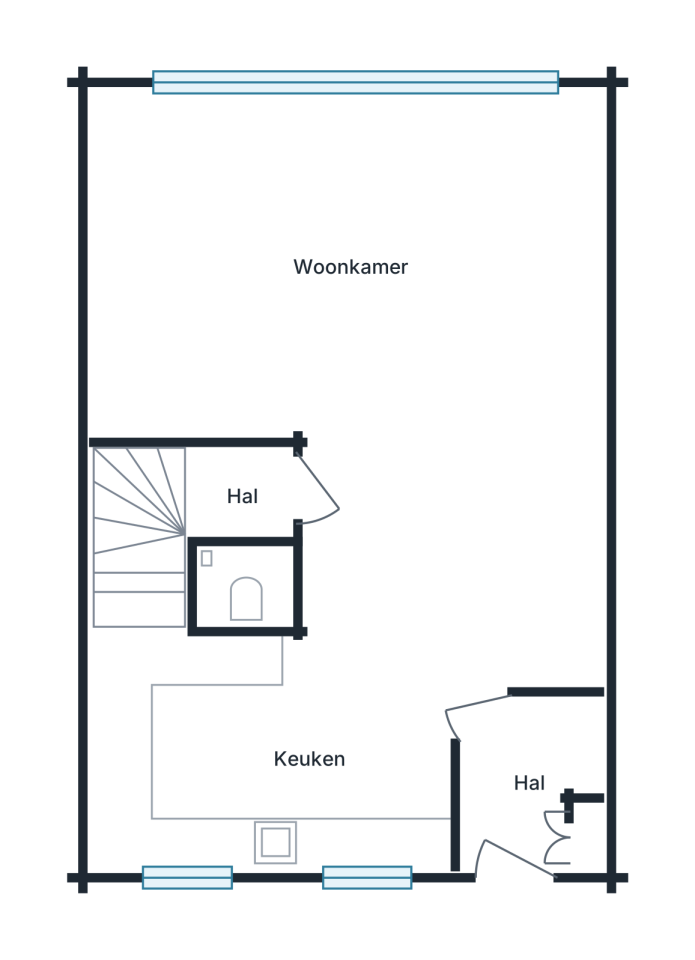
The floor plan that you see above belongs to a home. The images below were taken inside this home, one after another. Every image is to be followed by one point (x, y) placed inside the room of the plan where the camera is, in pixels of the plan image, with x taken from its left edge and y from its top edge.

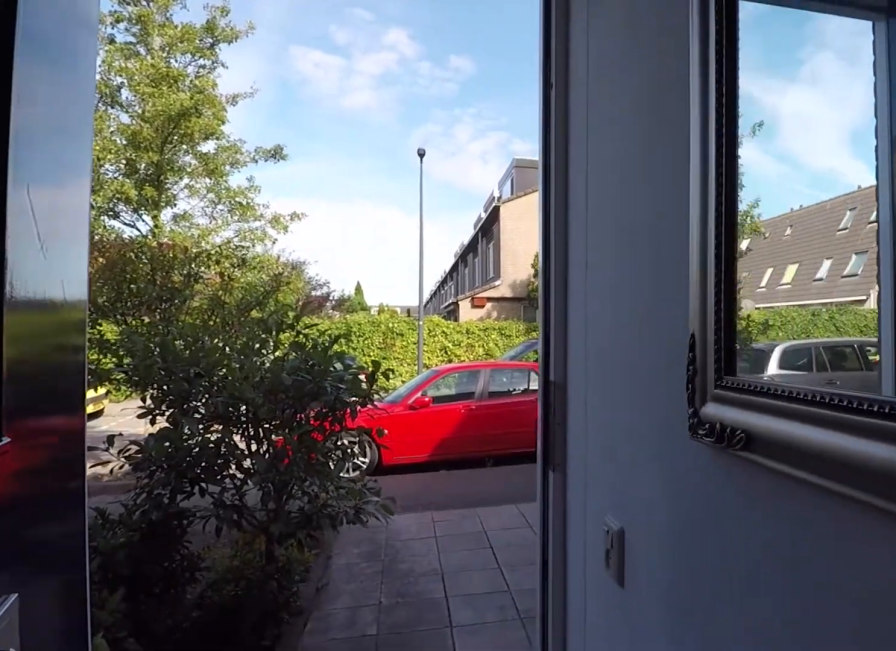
(526, 782)
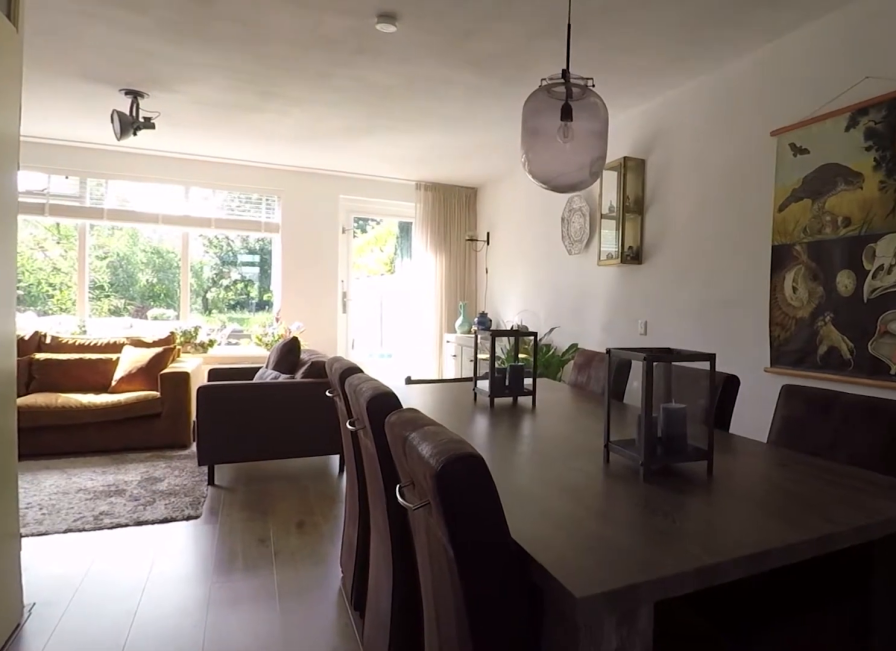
(227, 255)
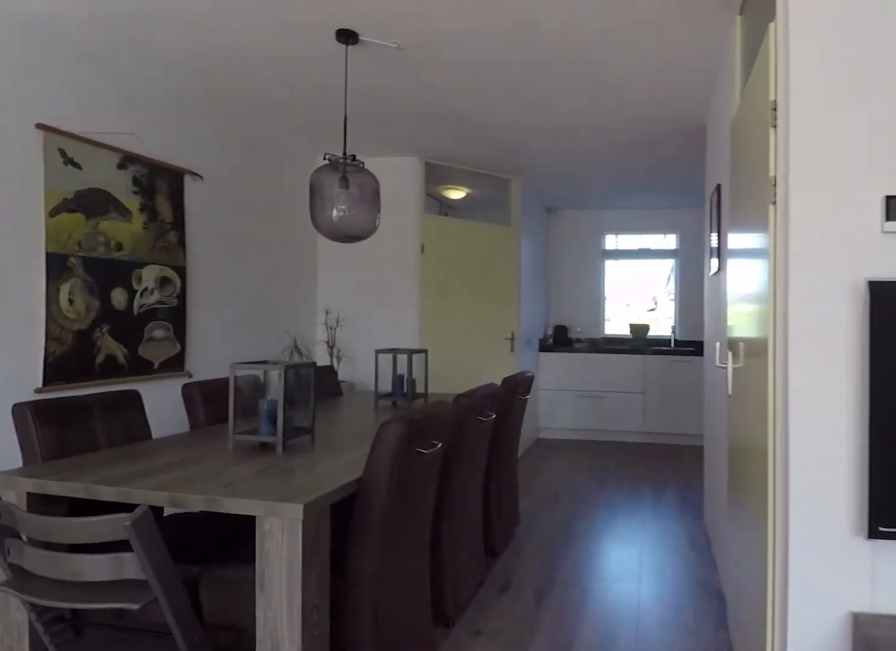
(227, 255)
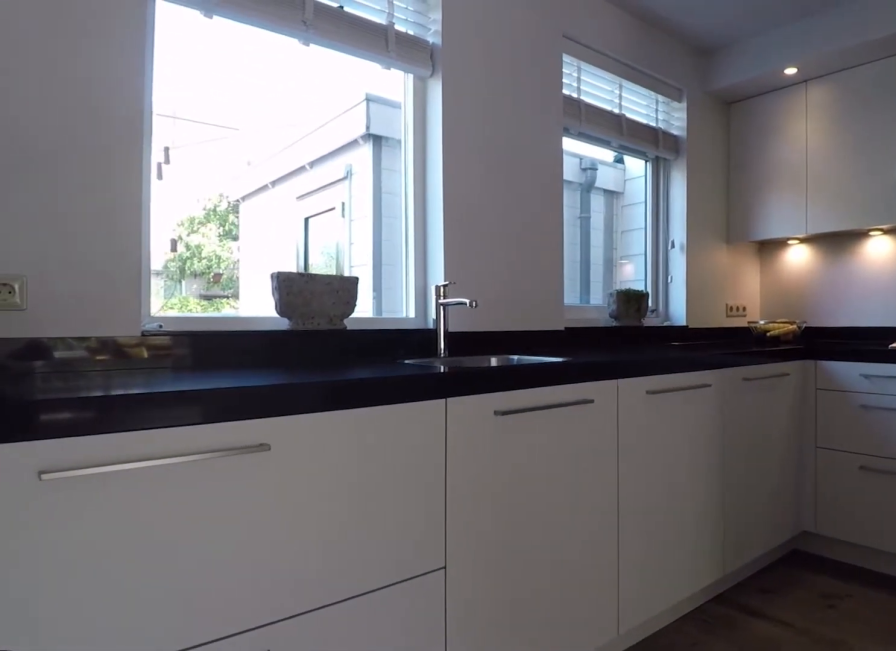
(258, 761)
